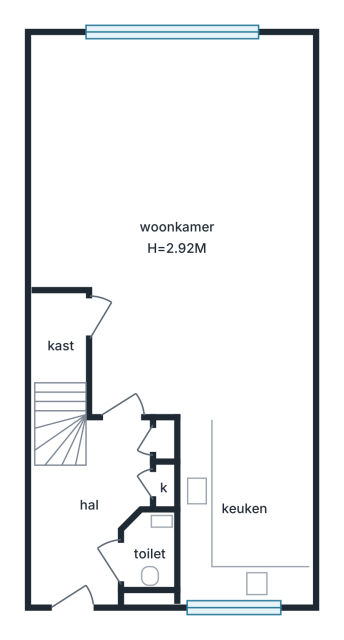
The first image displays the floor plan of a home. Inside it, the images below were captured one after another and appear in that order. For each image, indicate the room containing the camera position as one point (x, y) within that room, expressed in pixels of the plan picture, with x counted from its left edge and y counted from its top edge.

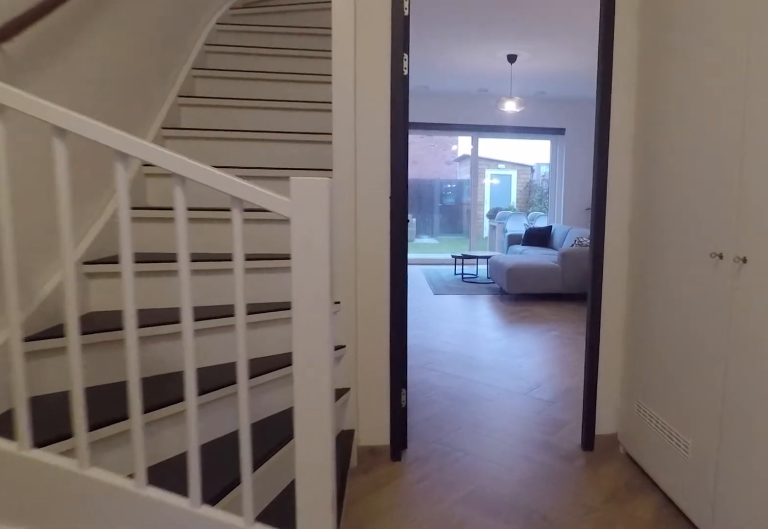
(89, 513)
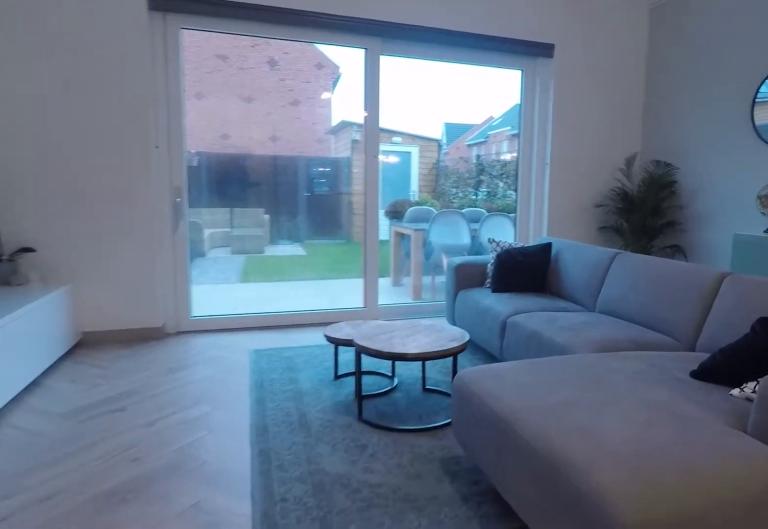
(185, 269)
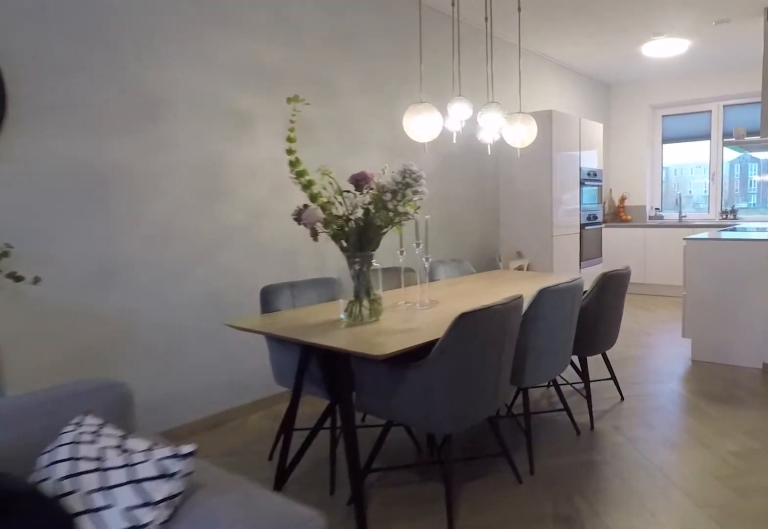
(185, 269)
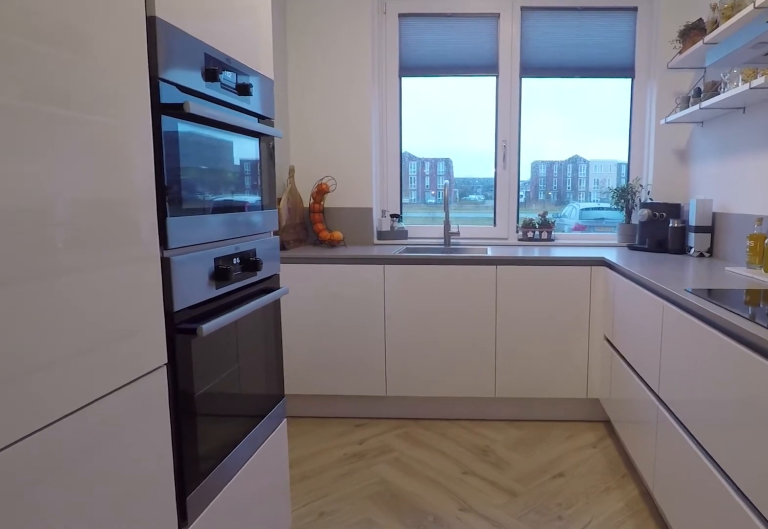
(245, 506)
